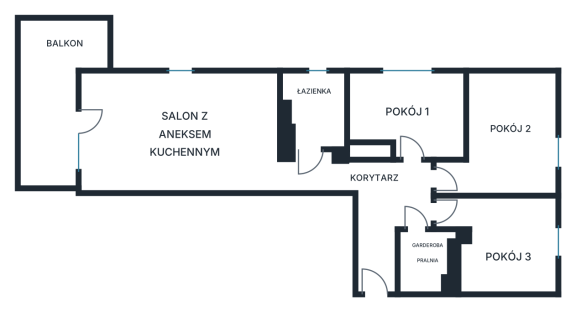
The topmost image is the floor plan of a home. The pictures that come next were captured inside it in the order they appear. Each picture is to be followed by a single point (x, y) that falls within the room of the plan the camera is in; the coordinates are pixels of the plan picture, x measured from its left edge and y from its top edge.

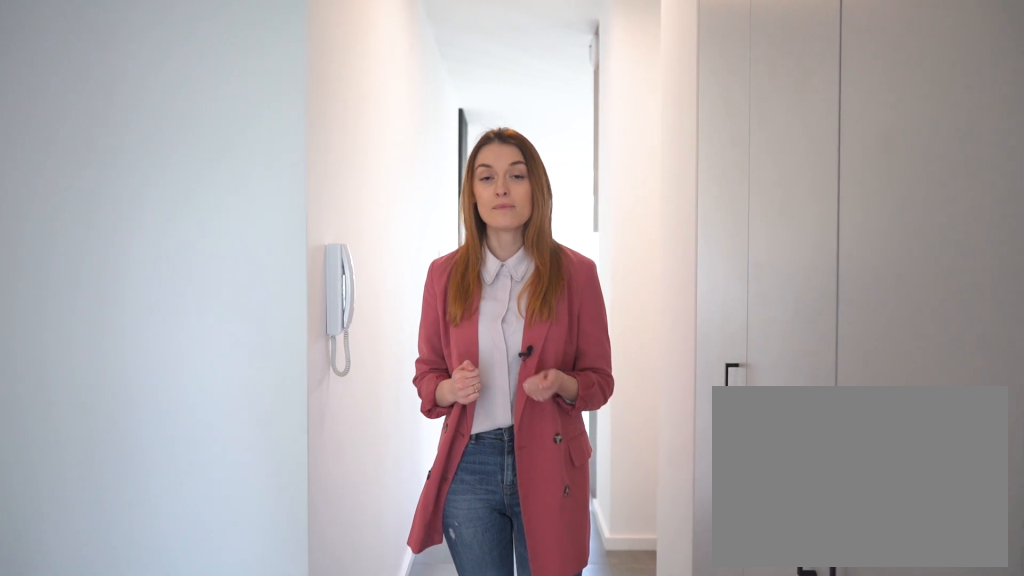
(370, 201)
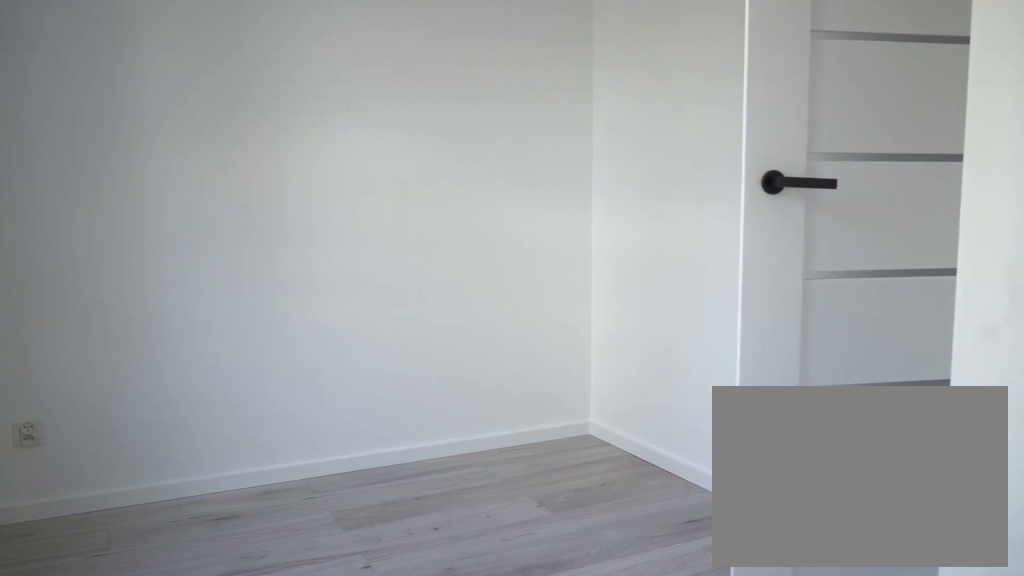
(409, 110)
